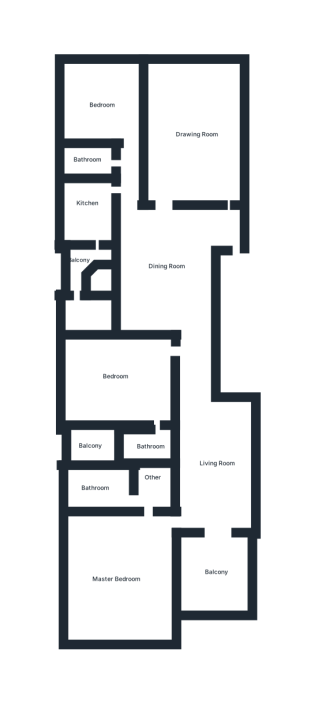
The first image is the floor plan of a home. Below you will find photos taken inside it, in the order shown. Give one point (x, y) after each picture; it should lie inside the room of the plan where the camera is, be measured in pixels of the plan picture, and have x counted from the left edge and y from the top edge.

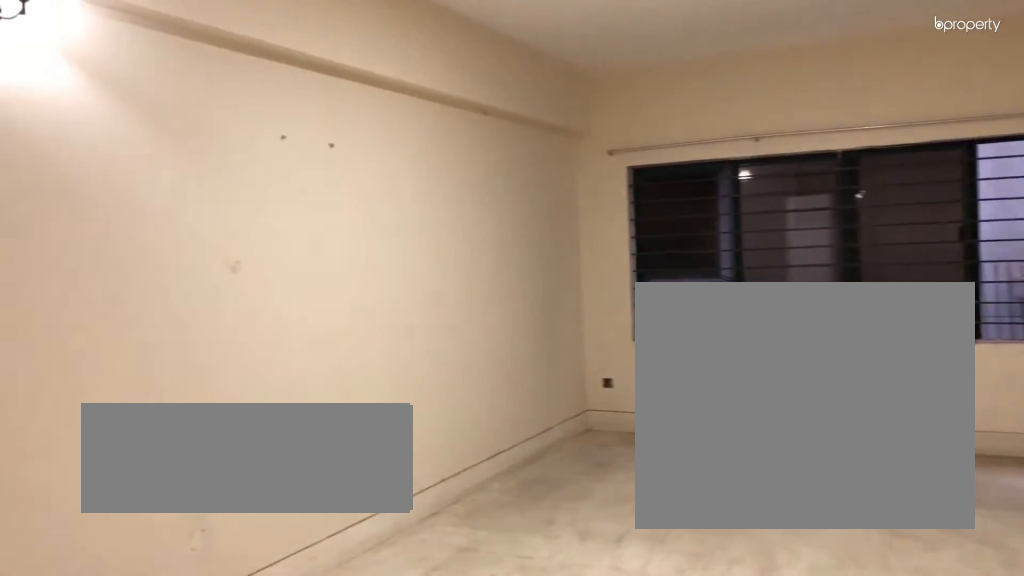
(185, 136)
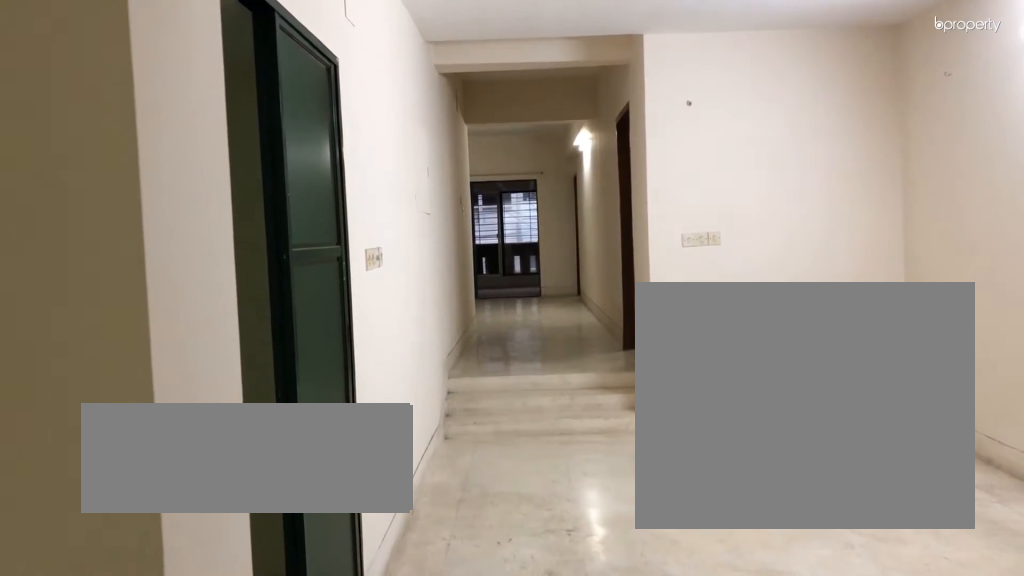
(166, 260)
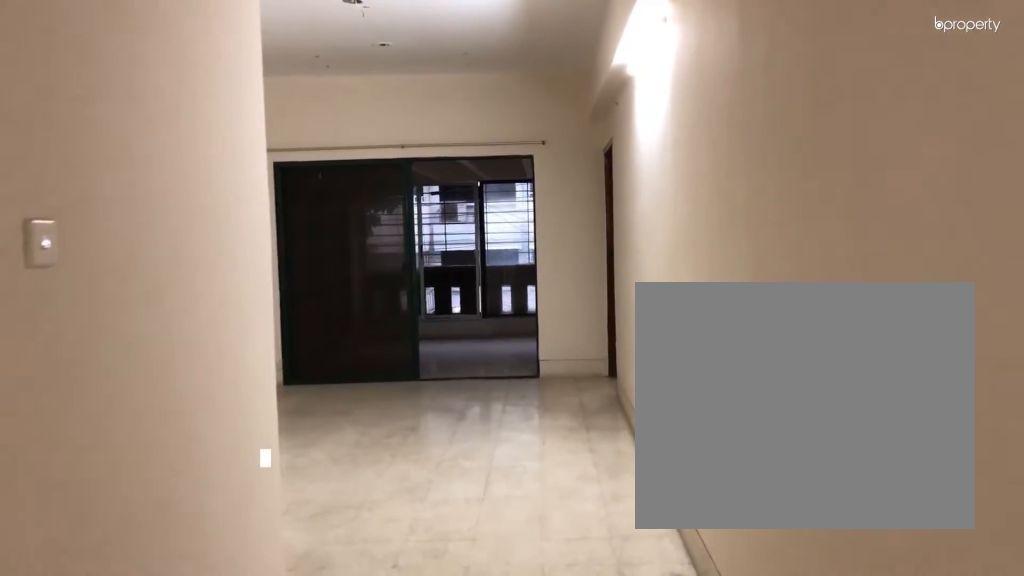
(219, 465)
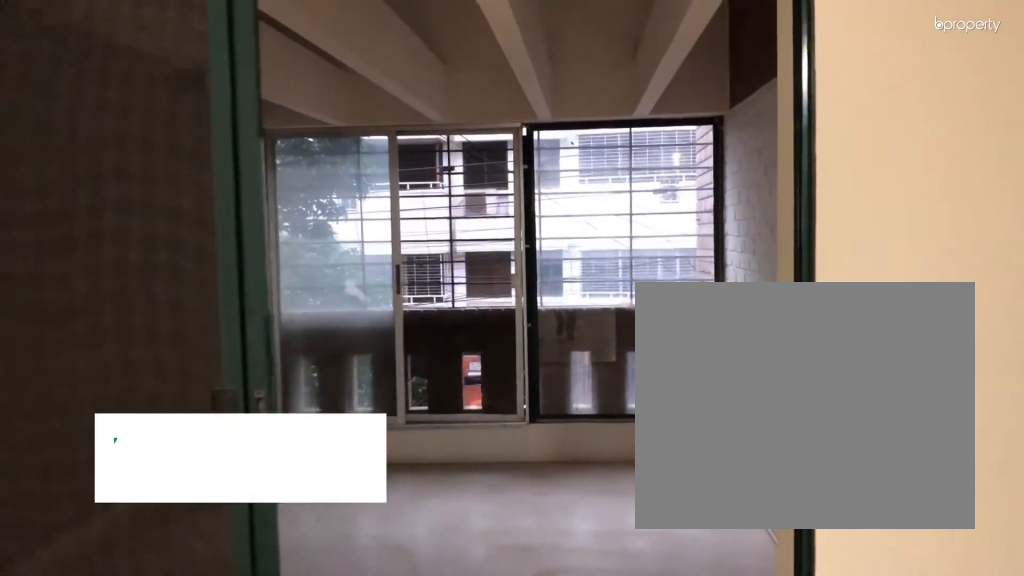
(214, 572)
